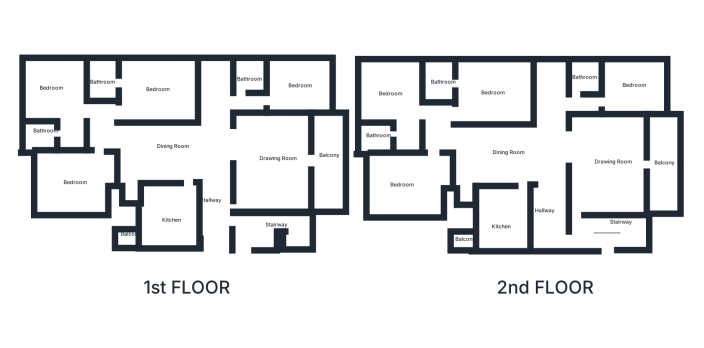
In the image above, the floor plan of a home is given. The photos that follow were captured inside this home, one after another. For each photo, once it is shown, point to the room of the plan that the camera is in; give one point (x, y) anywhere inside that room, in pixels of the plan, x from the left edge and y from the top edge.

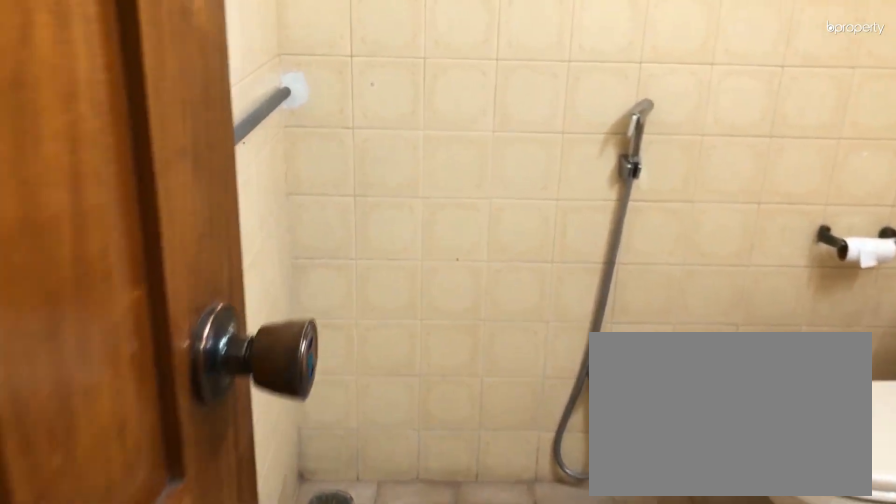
(250, 73)
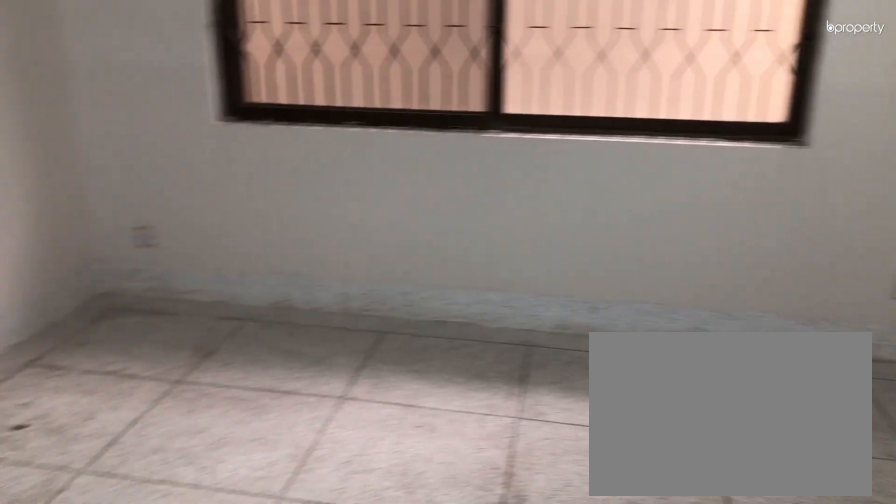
(151, 84)
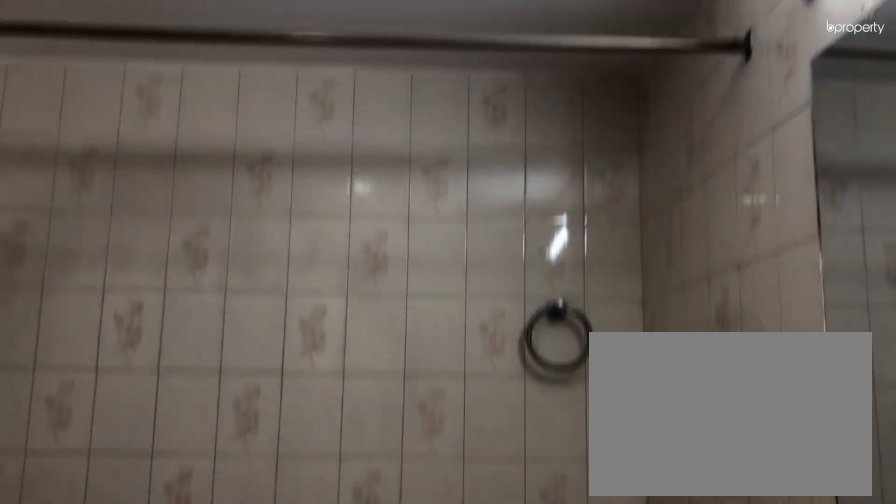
(105, 78)
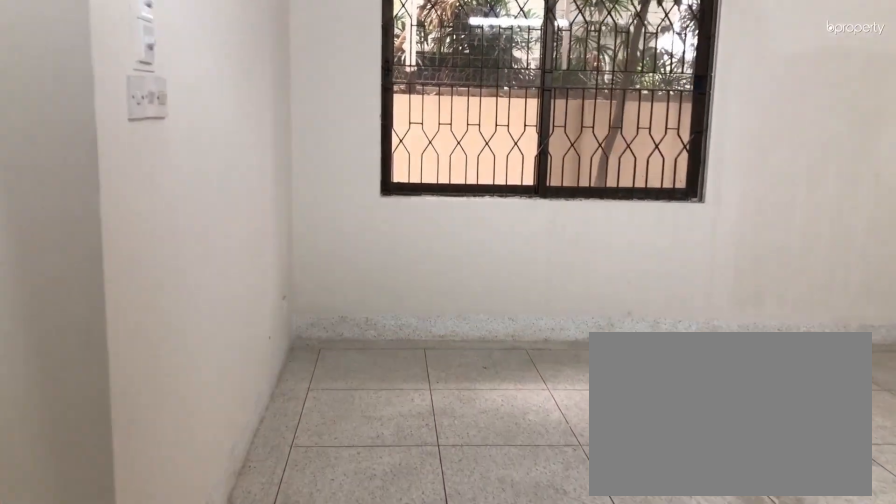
(62, 94)
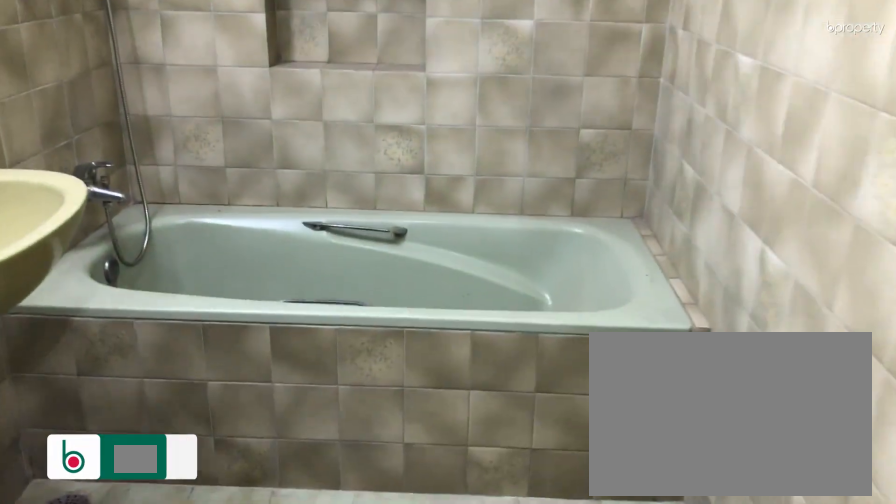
(40, 136)
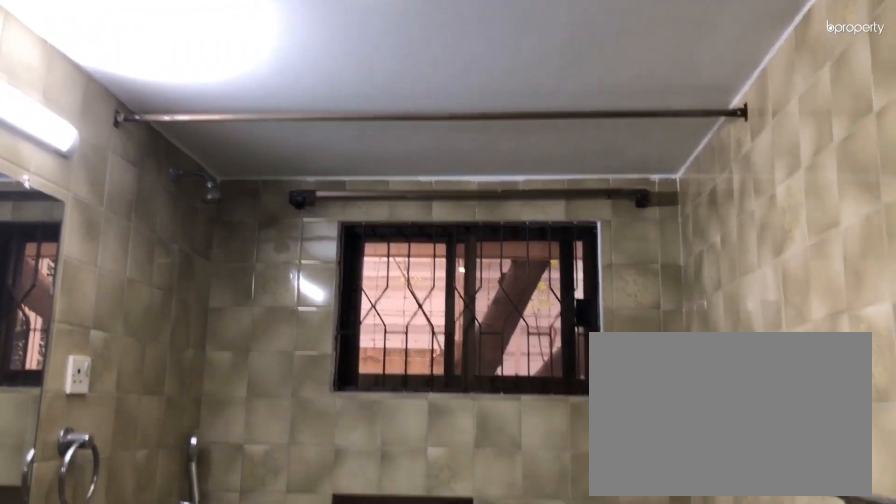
(44, 136)
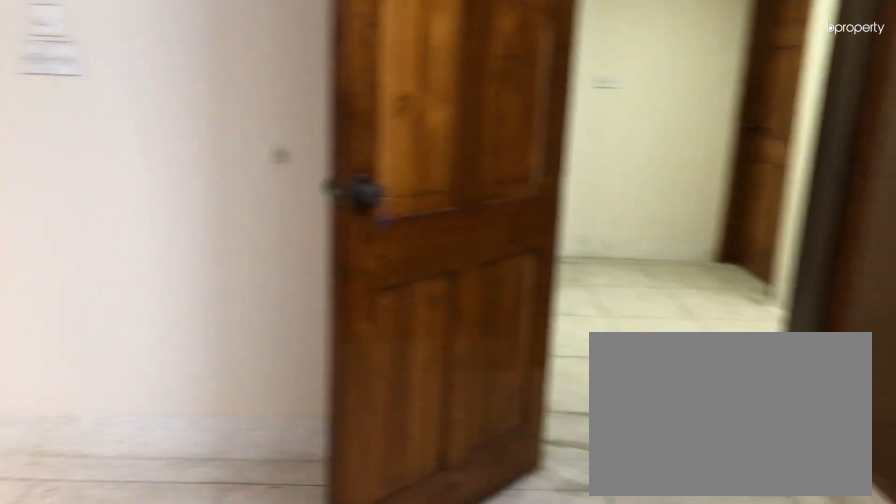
(76, 180)
